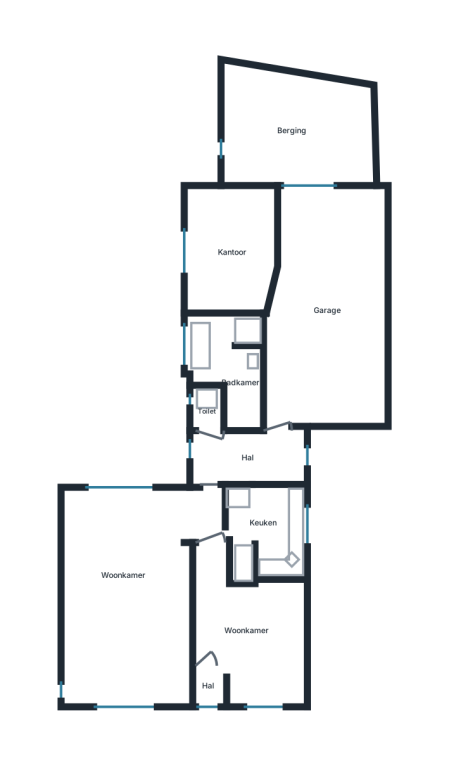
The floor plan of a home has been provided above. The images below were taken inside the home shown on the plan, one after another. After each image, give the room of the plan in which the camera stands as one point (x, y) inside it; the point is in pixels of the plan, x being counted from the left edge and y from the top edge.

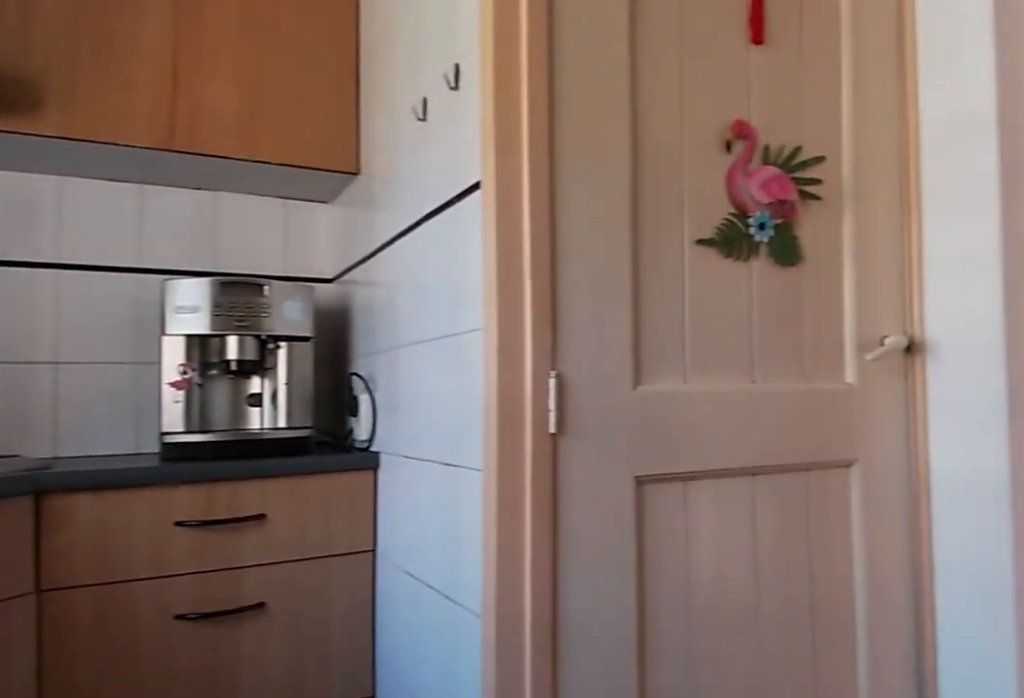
(268, 525)
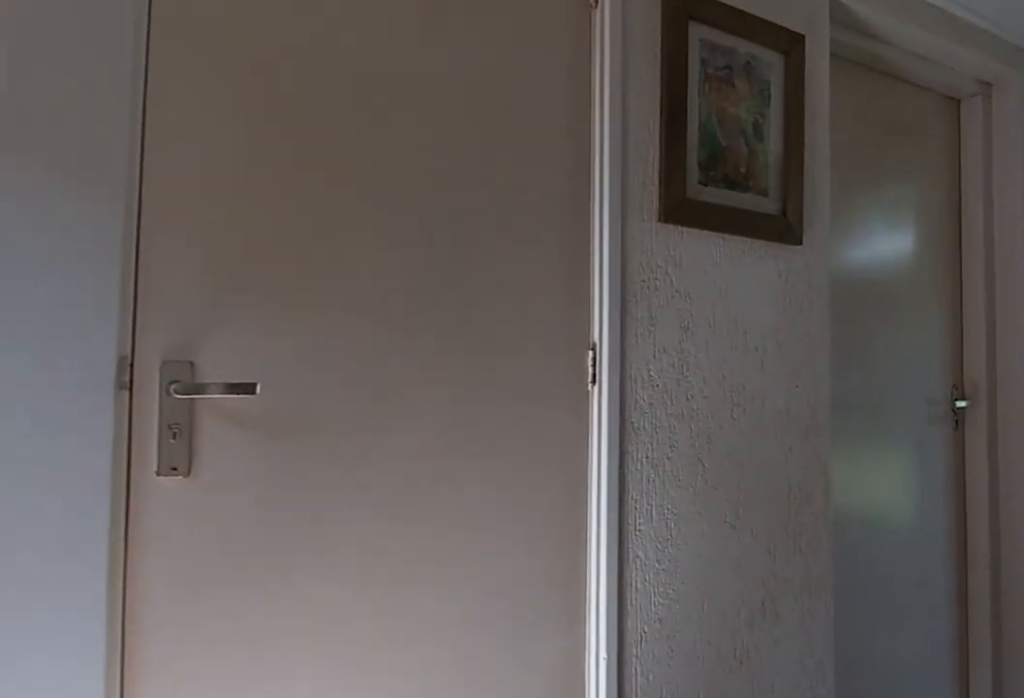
(247, 455)
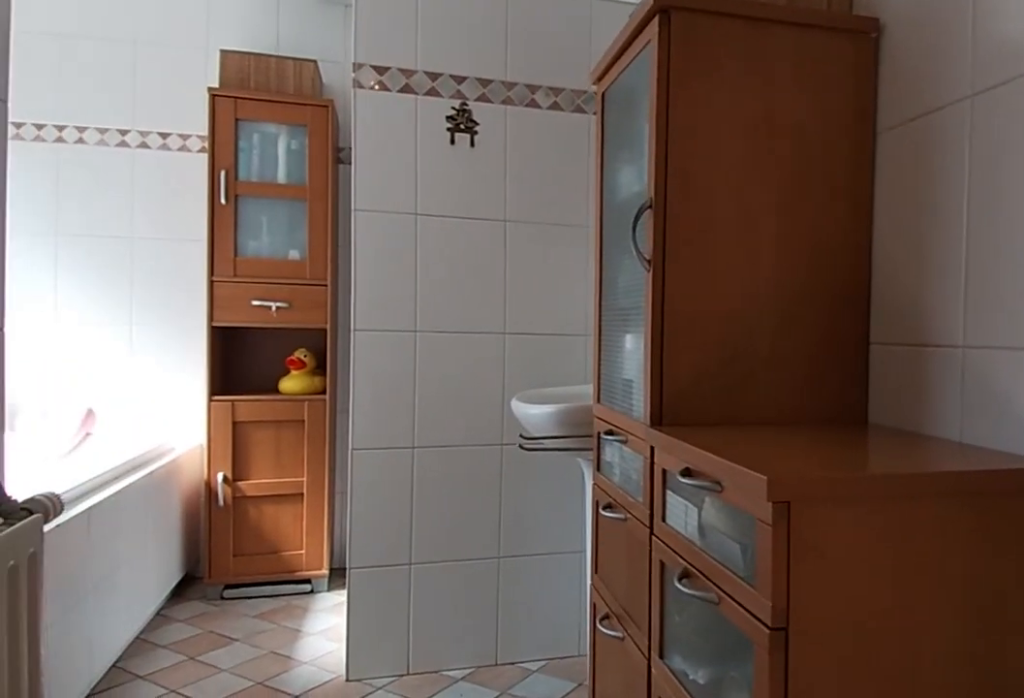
(228, 364)
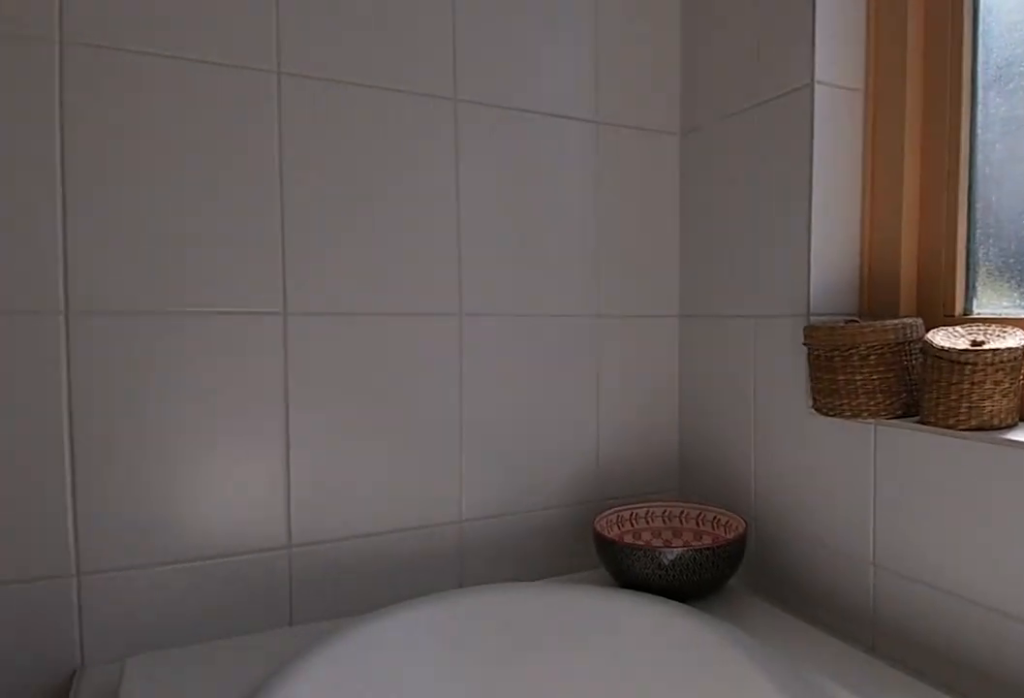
(228, 364)
